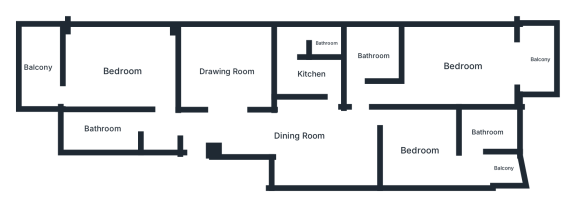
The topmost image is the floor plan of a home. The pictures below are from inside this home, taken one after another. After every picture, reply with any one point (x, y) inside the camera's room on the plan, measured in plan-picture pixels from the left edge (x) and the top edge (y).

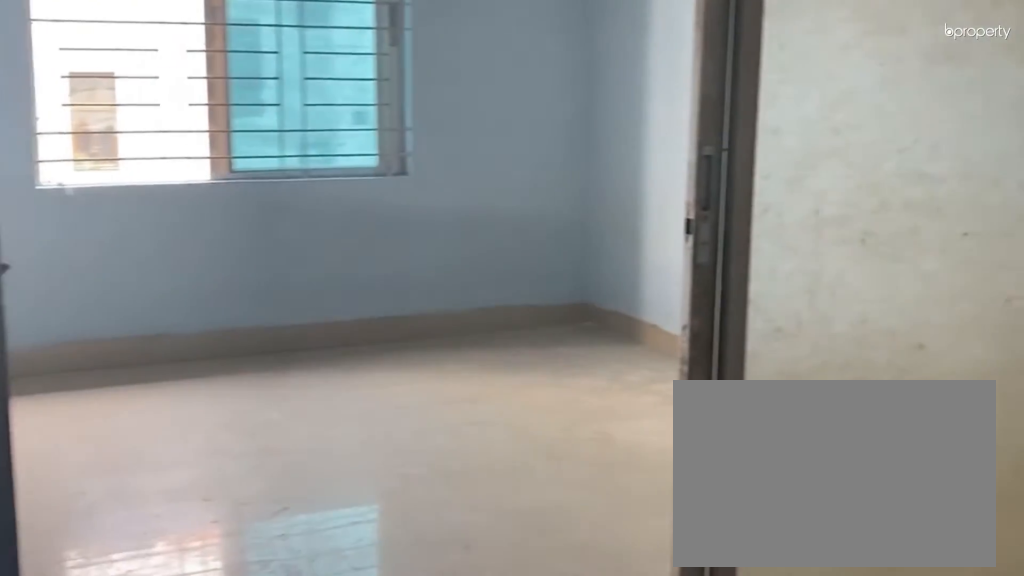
(215, 130)
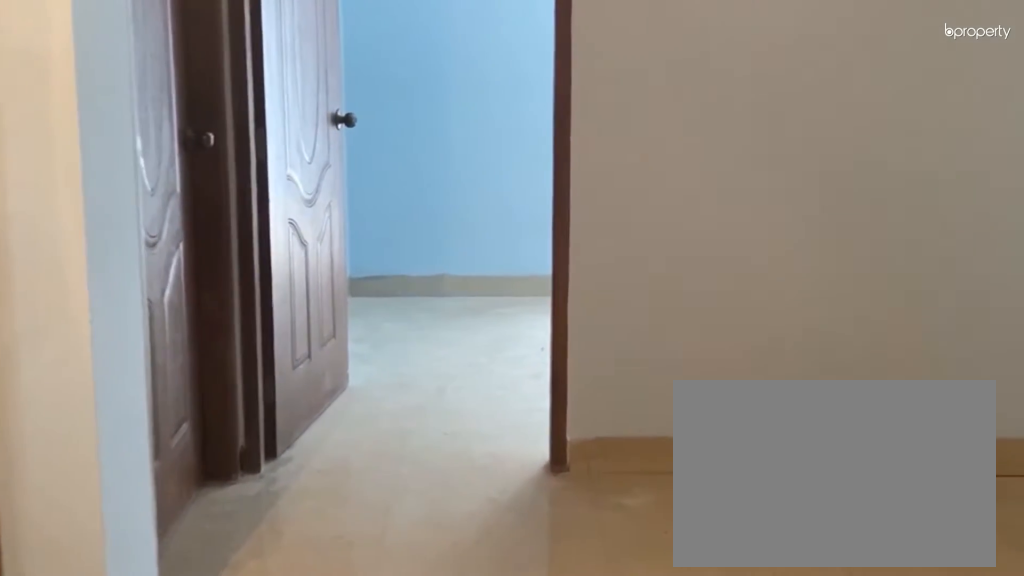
(298, 135)
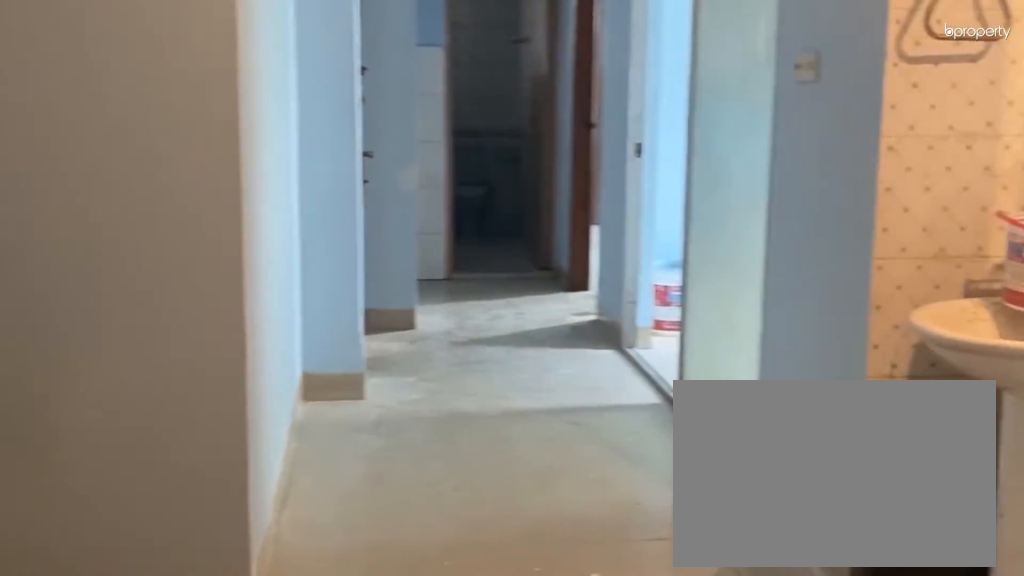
(298, 135)
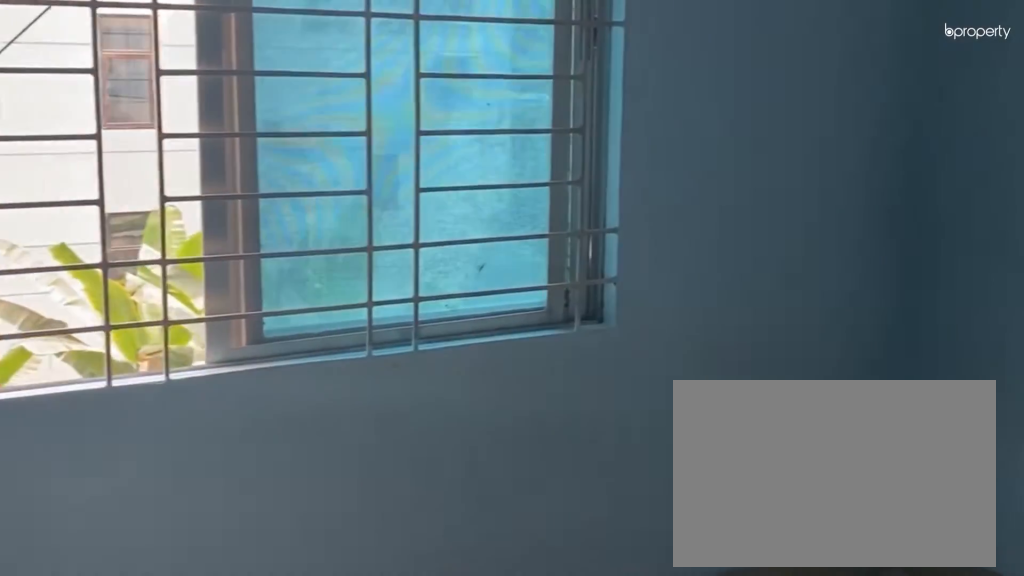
(228, 68)
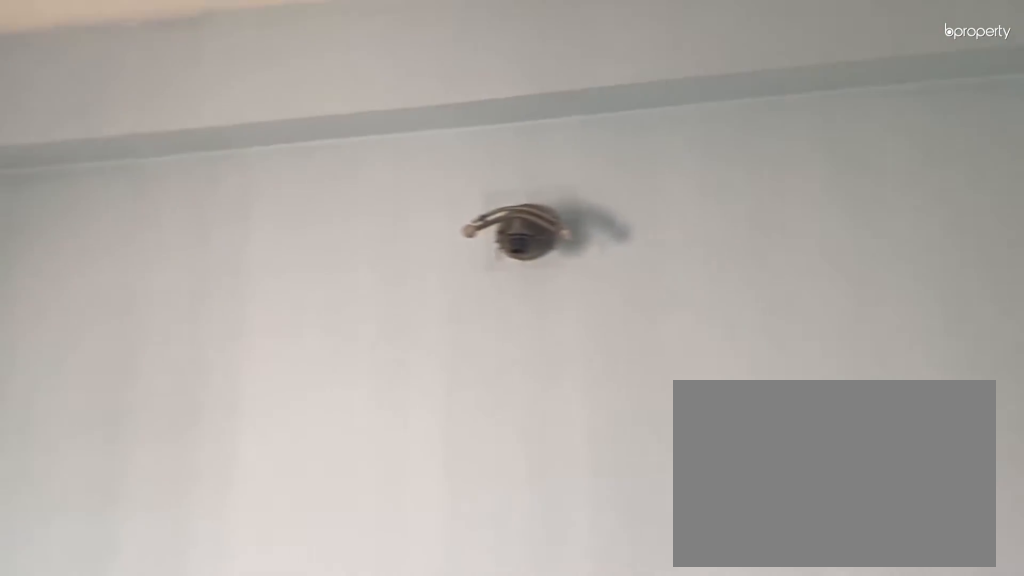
(228, 68)
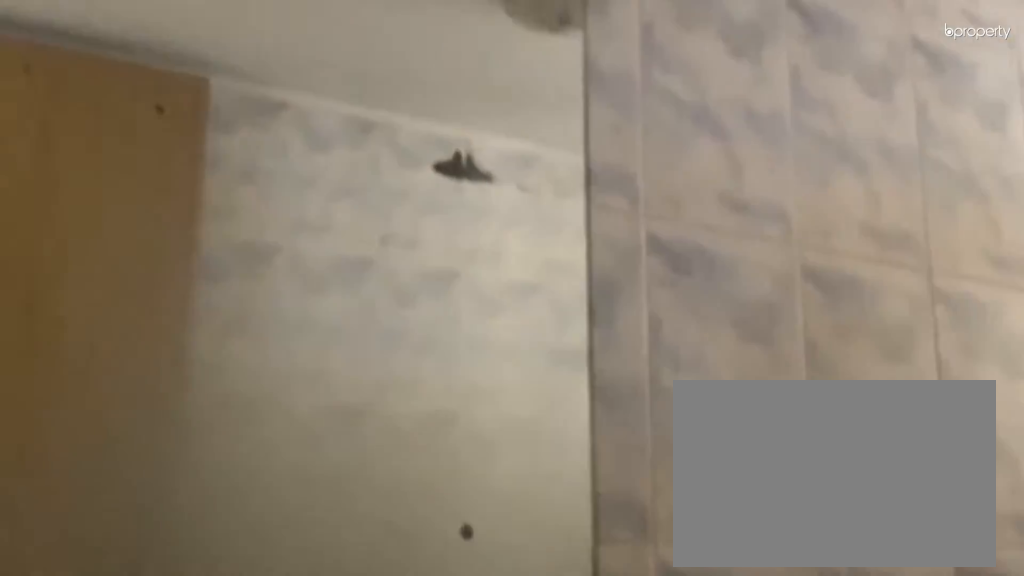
(102, 127)
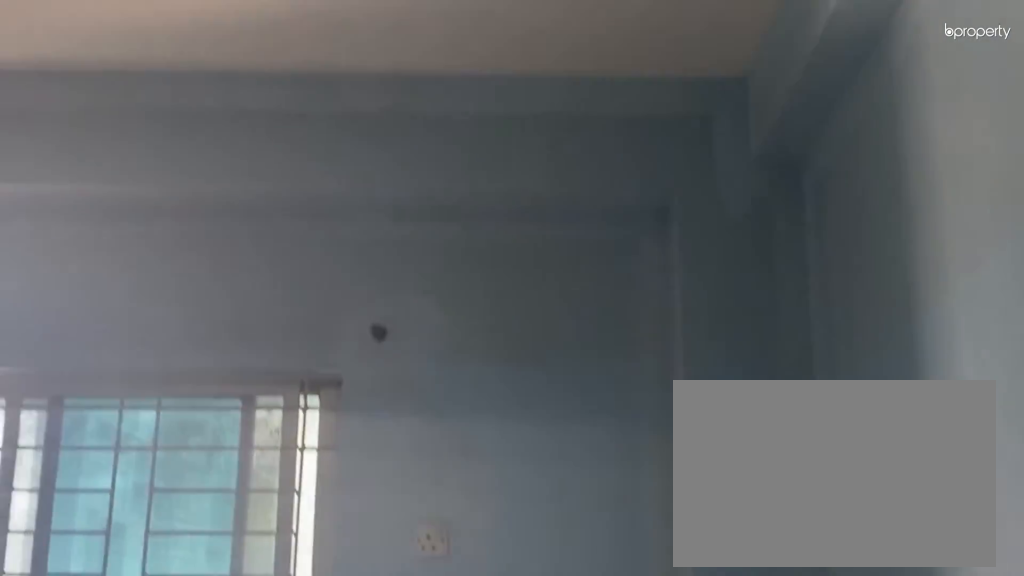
(121, 71)
